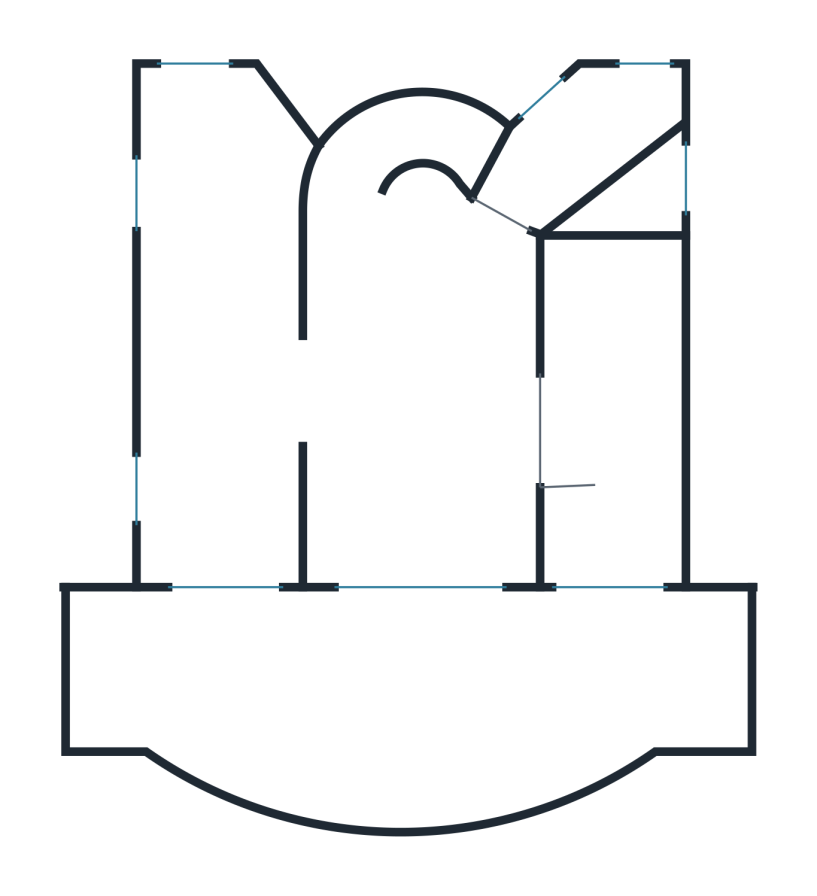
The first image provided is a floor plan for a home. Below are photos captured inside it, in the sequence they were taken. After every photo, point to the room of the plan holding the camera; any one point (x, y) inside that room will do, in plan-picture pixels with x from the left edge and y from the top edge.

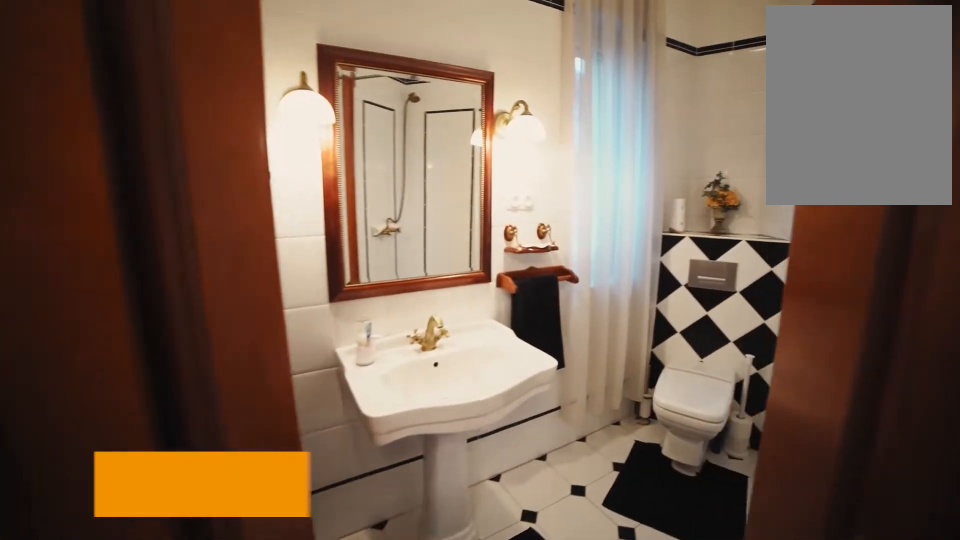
(612, 202)
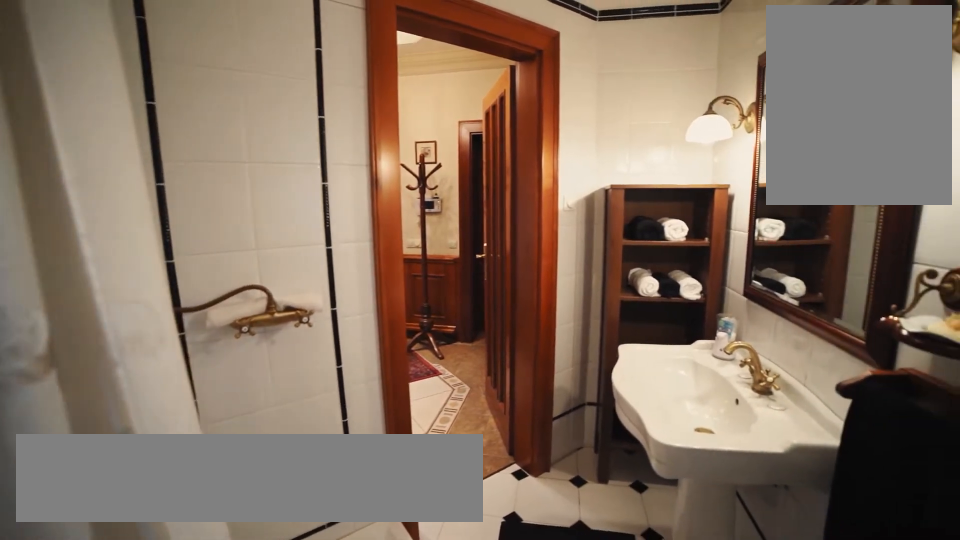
(653, 191)
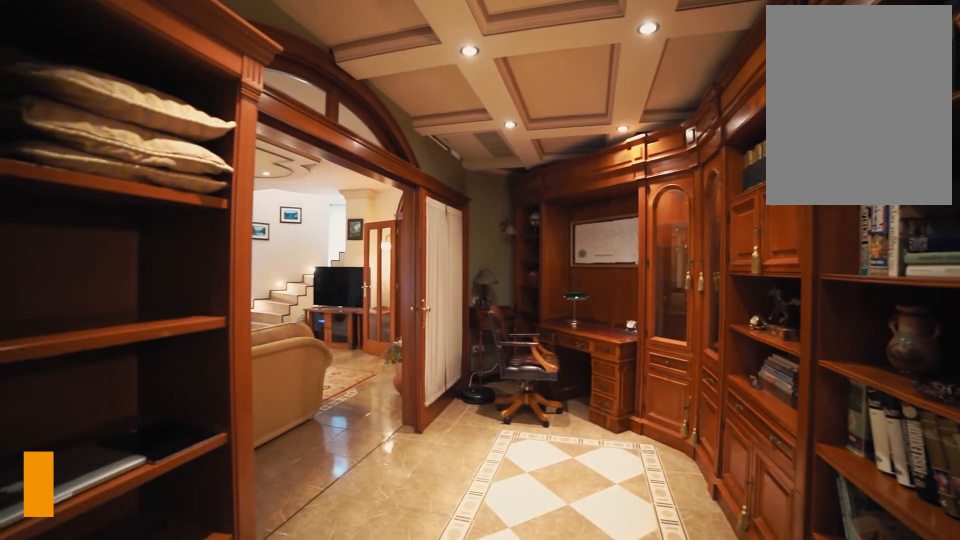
(616, 518)
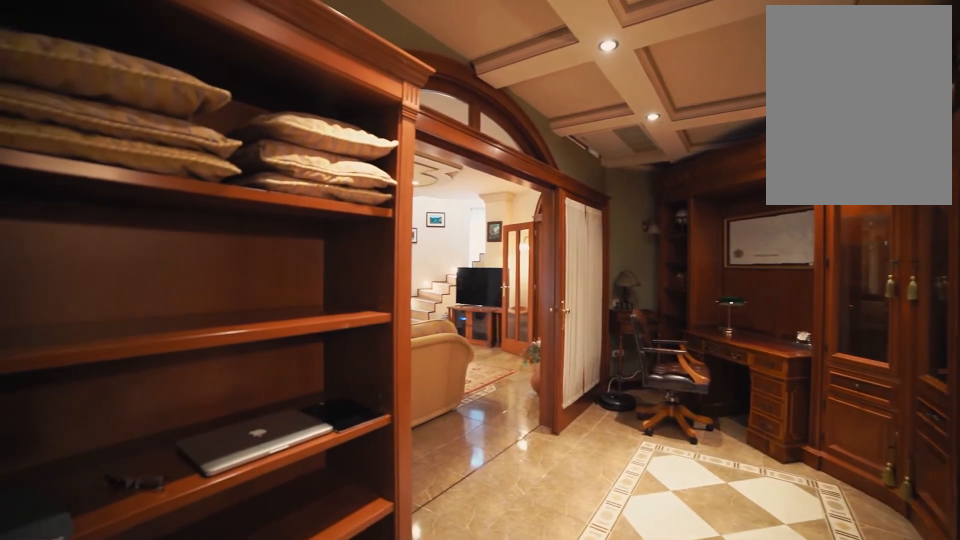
(616, 519)
